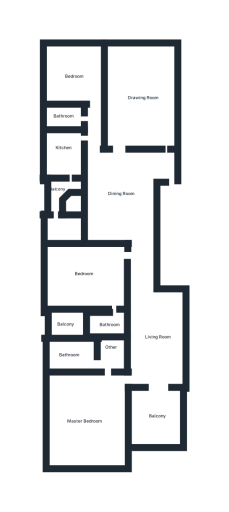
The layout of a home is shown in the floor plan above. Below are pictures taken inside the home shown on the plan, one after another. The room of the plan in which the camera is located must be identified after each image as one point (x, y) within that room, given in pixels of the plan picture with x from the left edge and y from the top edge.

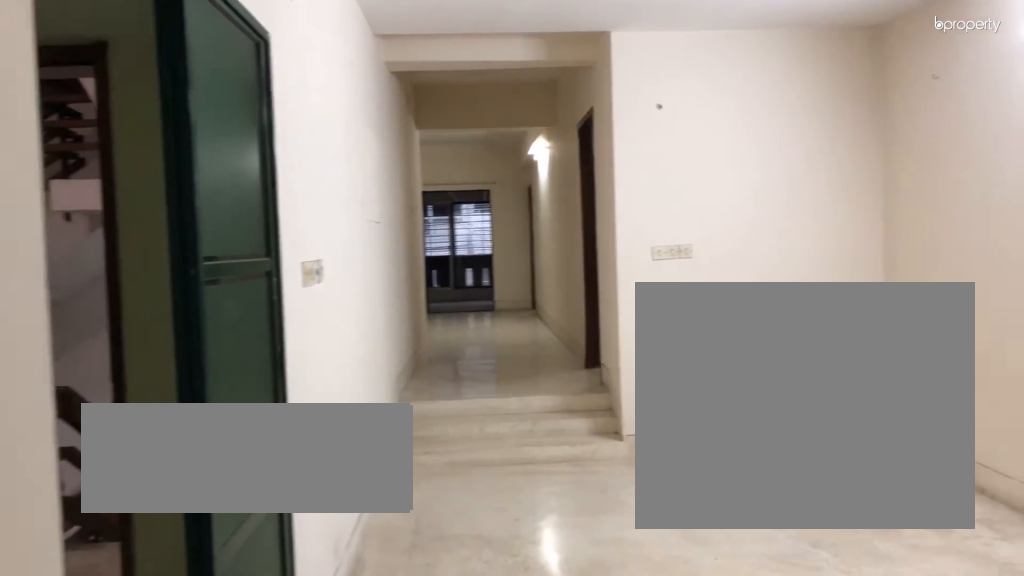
(121, 189)
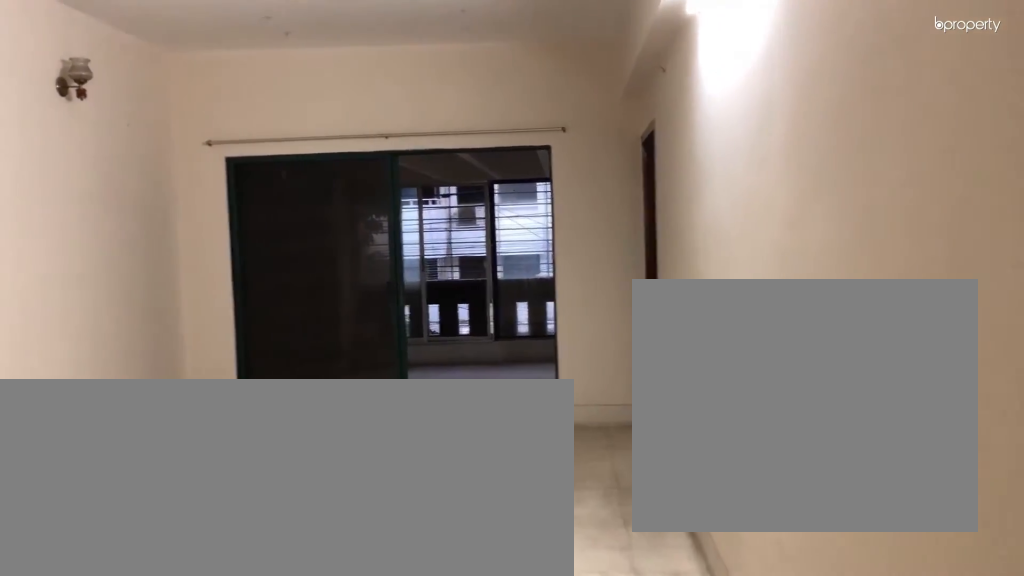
(159, 338)
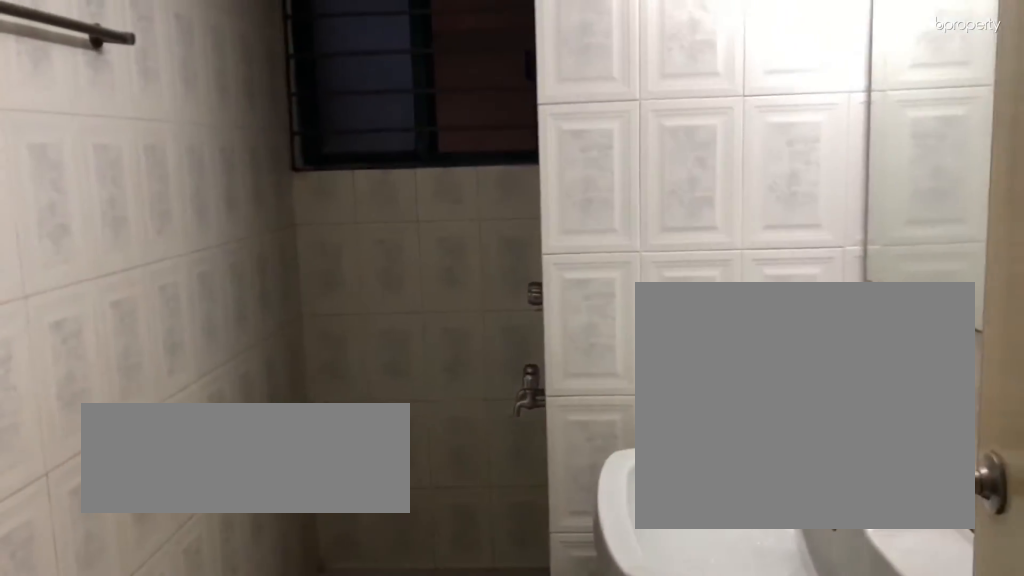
(69, 116)
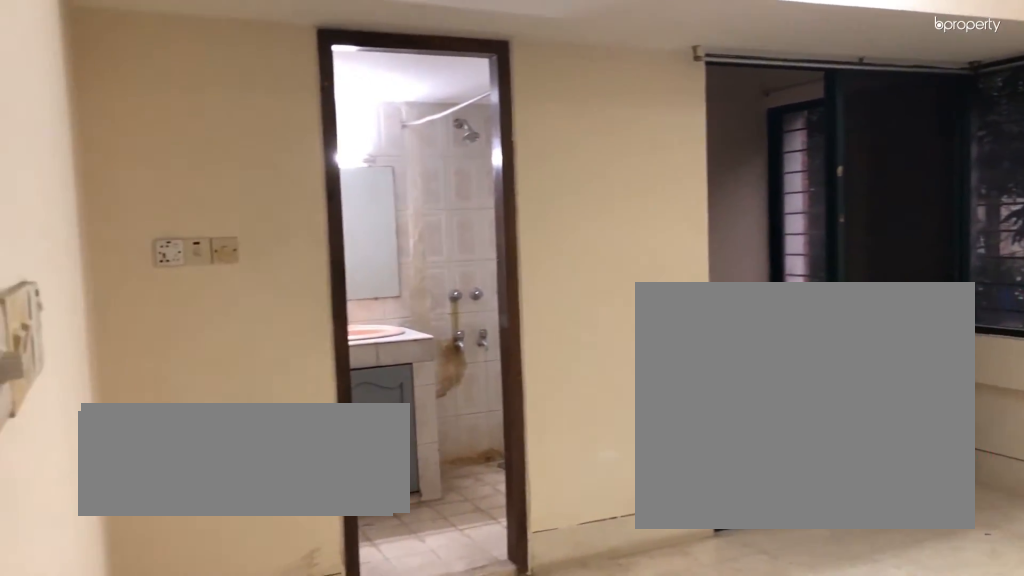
(86, 271)
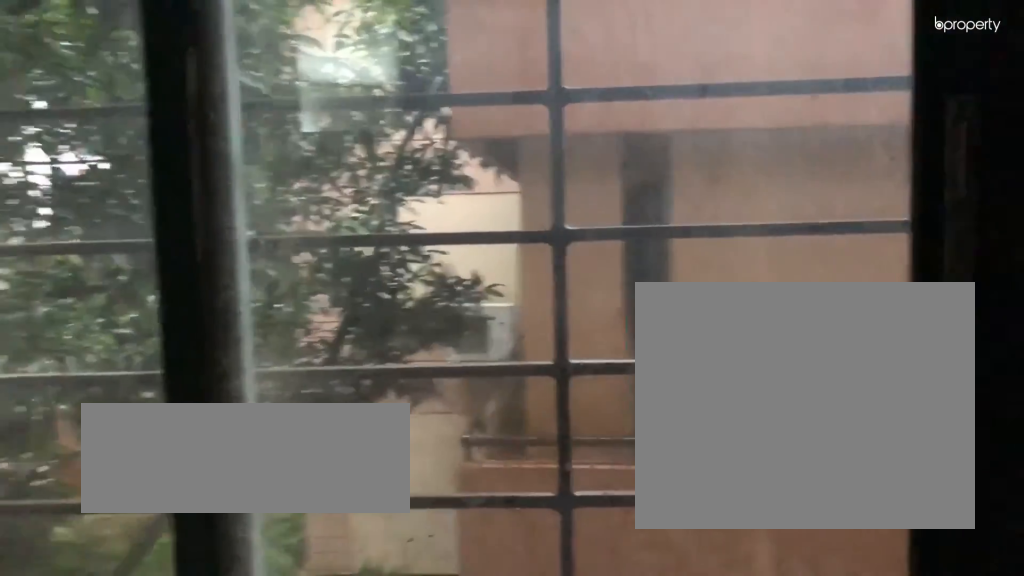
(71, 324)
